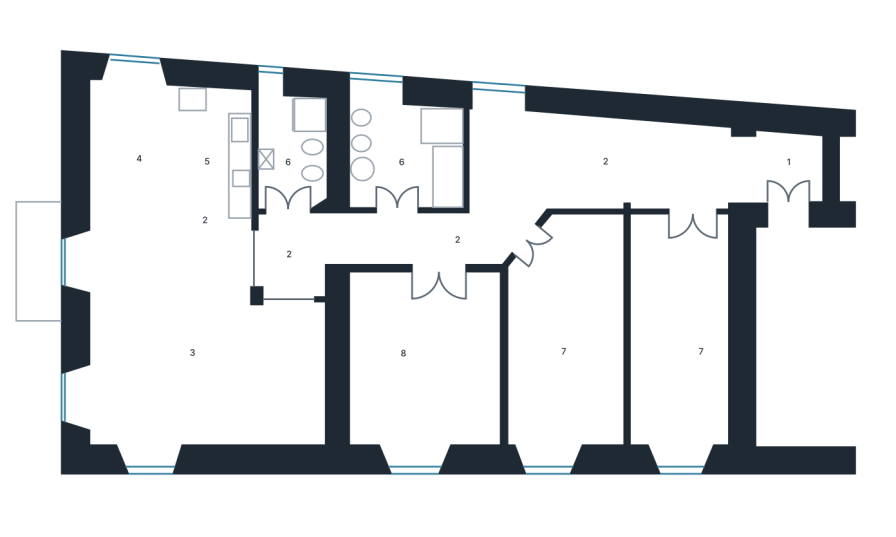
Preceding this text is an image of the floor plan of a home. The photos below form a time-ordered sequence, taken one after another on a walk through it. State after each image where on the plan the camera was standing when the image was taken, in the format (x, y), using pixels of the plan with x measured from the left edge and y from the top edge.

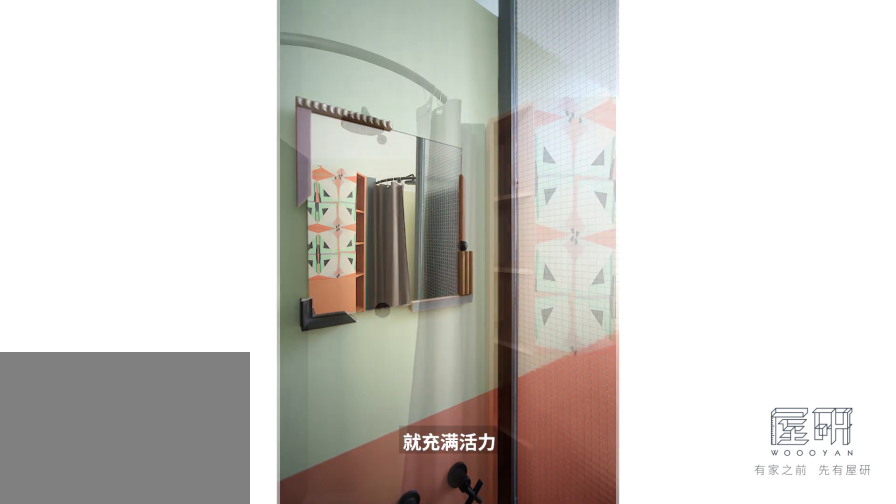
(413, 159)
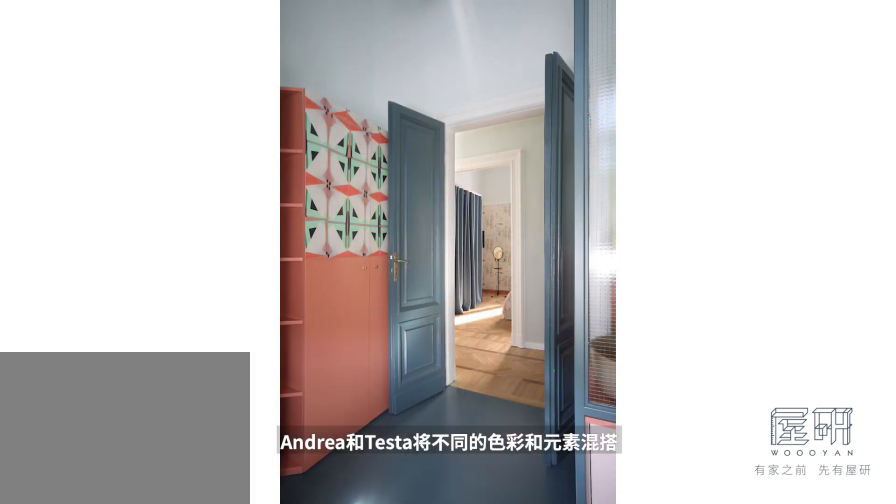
(415, 157)
